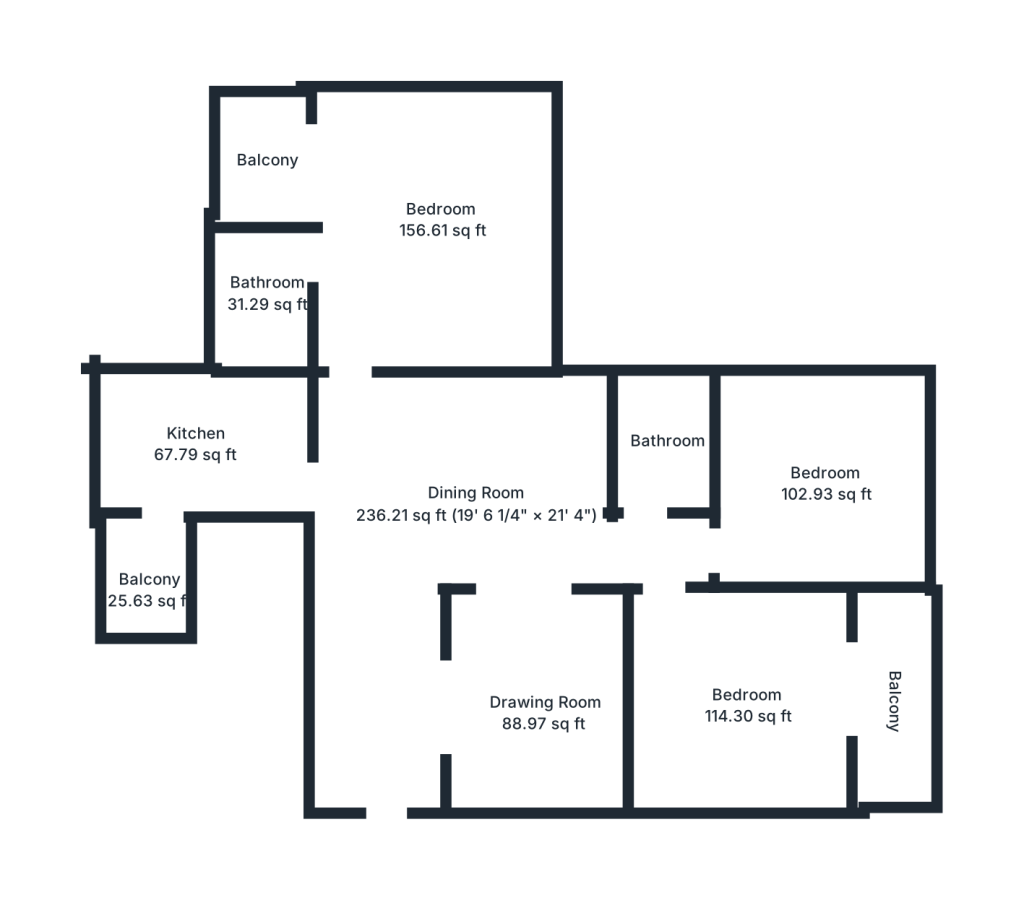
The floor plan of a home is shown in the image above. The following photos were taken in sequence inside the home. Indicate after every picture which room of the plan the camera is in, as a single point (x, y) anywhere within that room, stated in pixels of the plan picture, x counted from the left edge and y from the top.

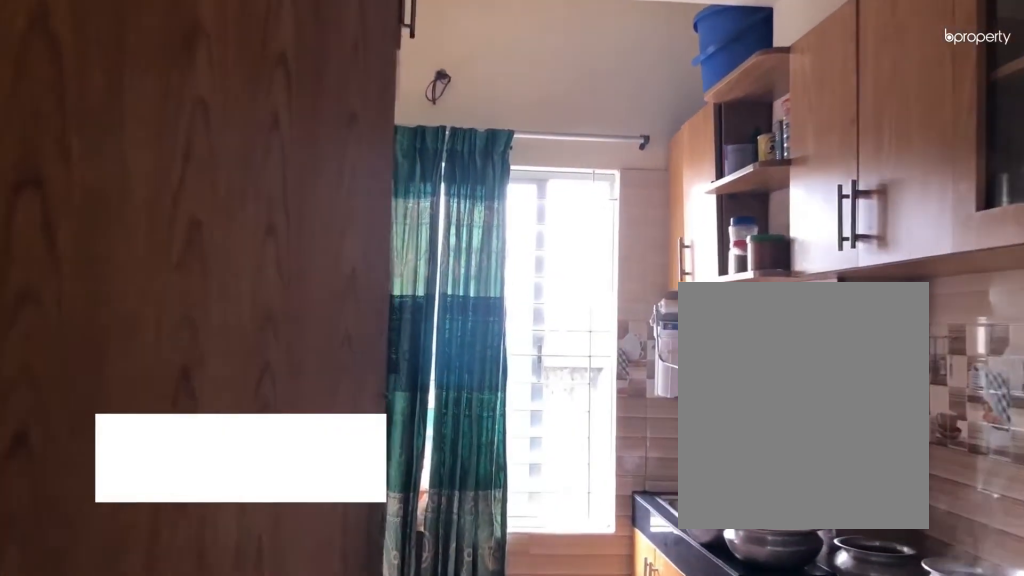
(197, 447)
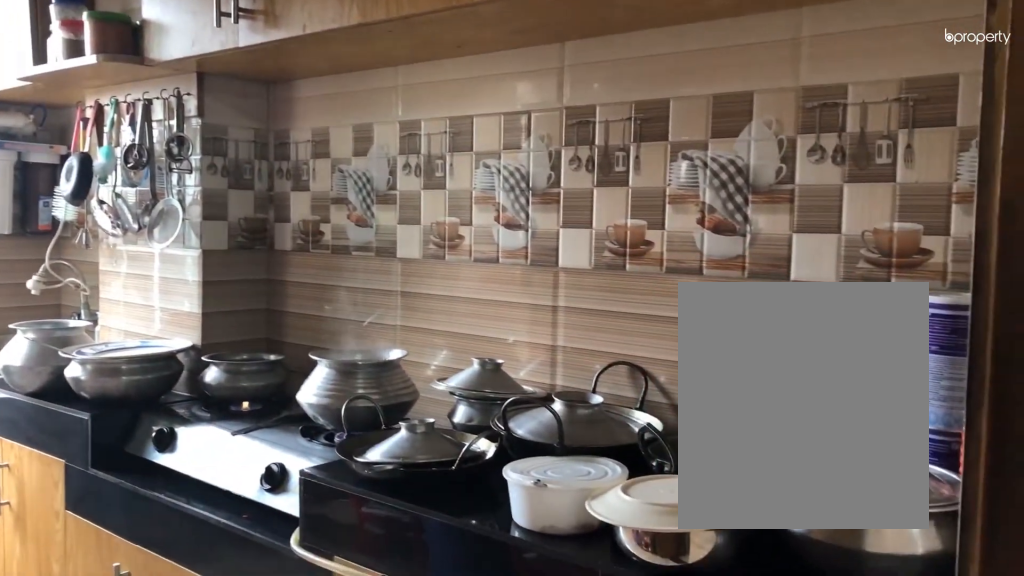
(195, 447)
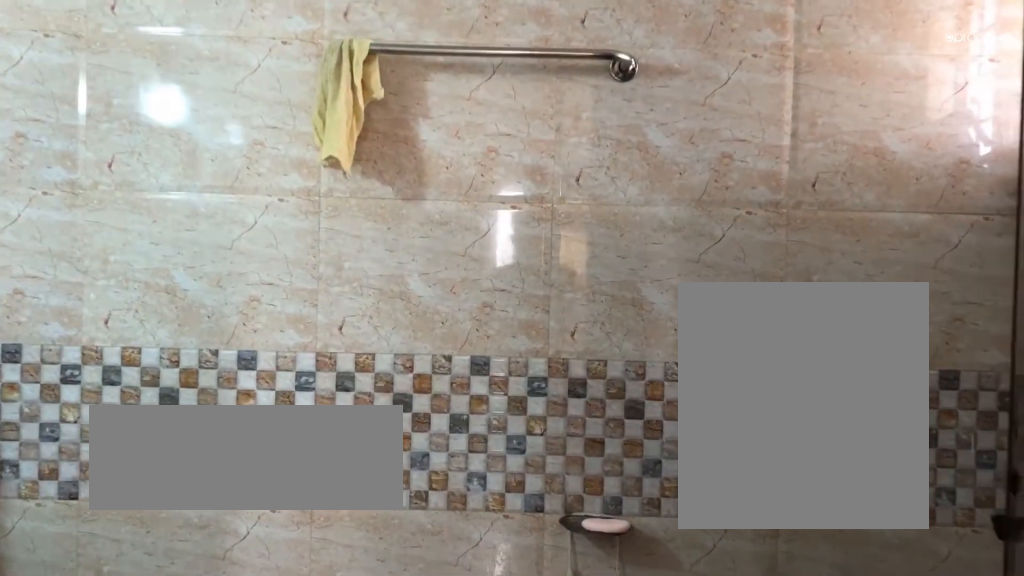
(266, 297)
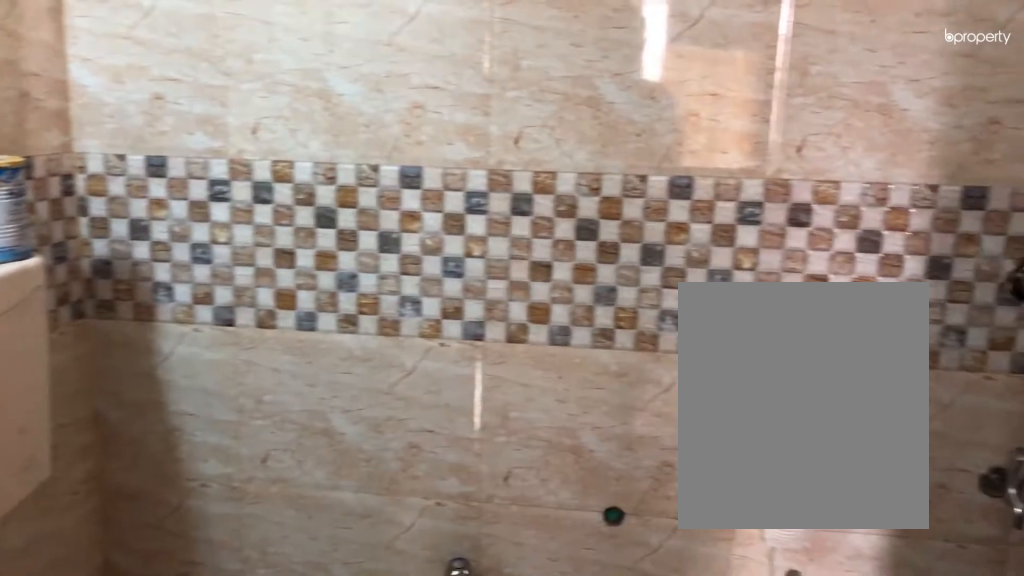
(266, 297)
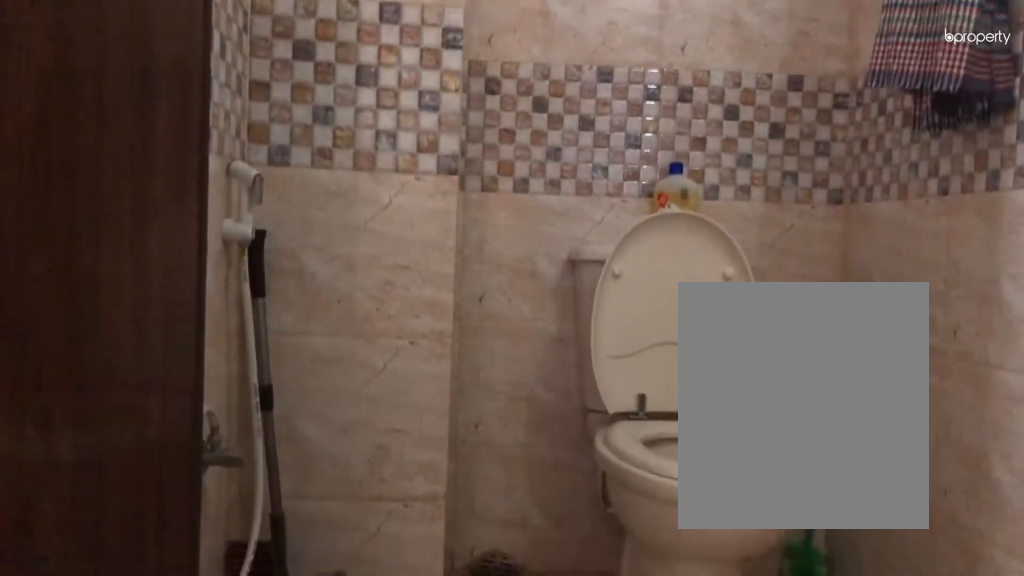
(667, 444)
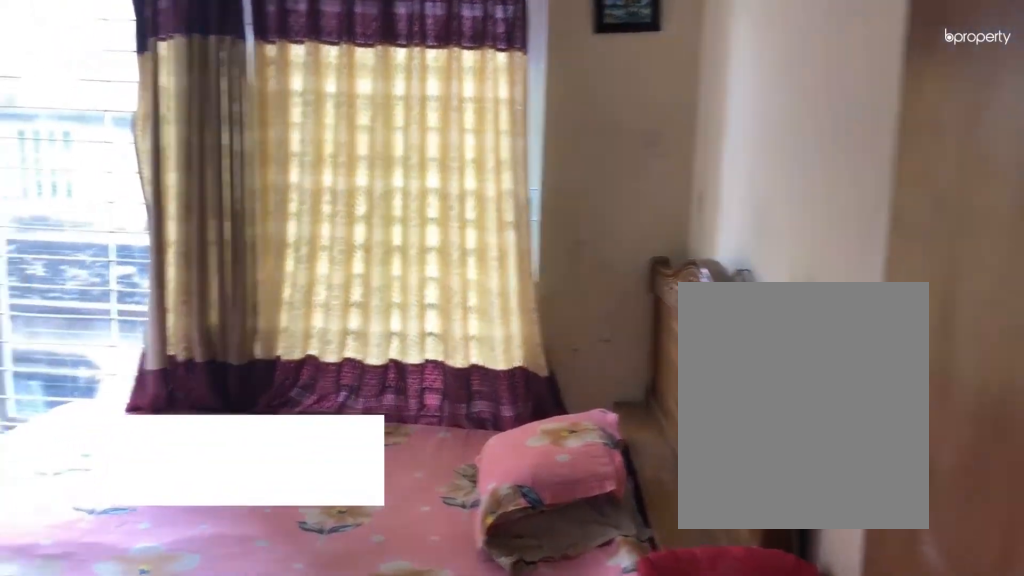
(826, 480)
